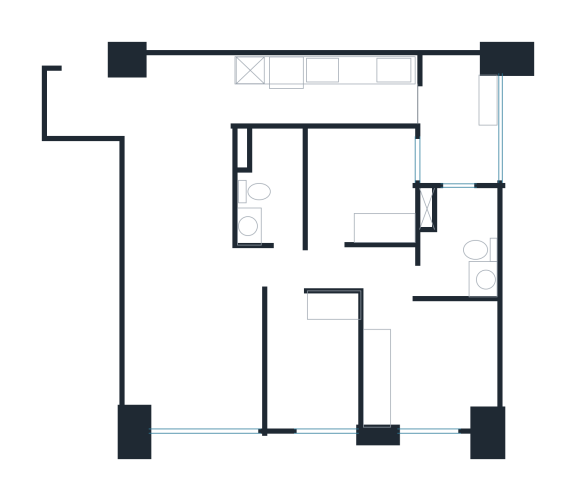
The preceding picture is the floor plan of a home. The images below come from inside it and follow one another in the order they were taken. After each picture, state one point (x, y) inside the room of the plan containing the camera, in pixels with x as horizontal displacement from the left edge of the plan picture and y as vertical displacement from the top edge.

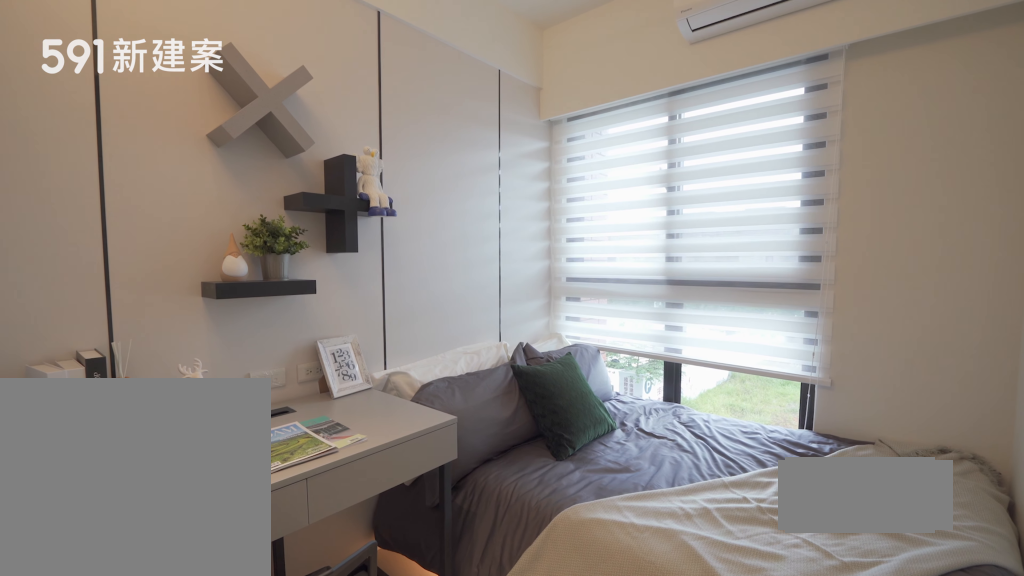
(316, 362)
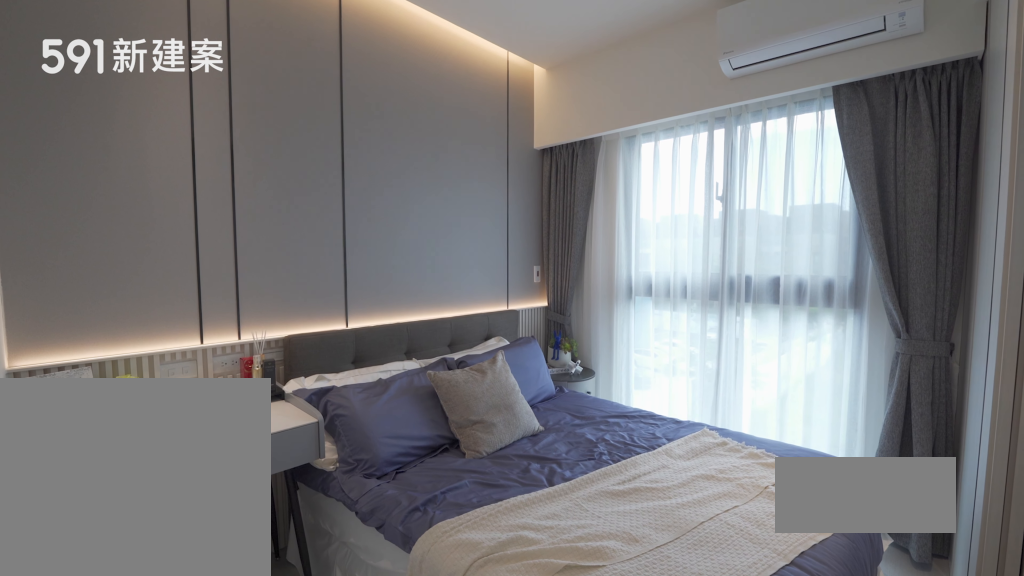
(426, 351)
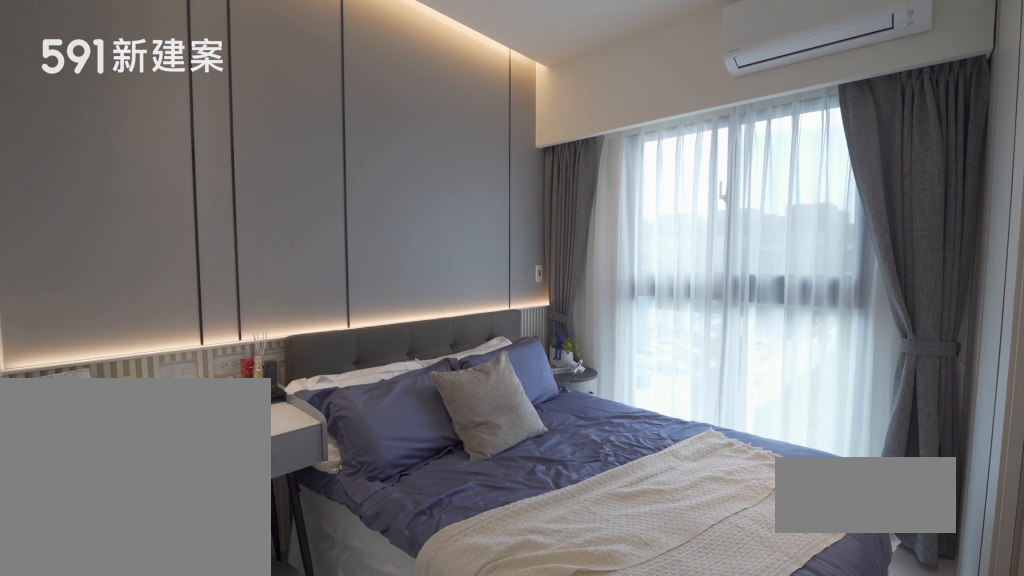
(426, 351)
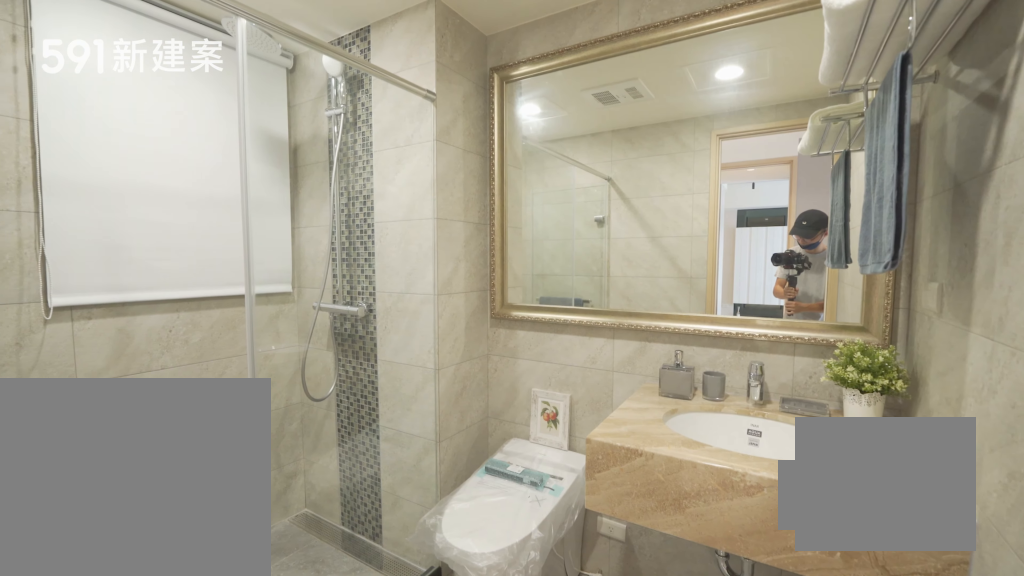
(462, 241)
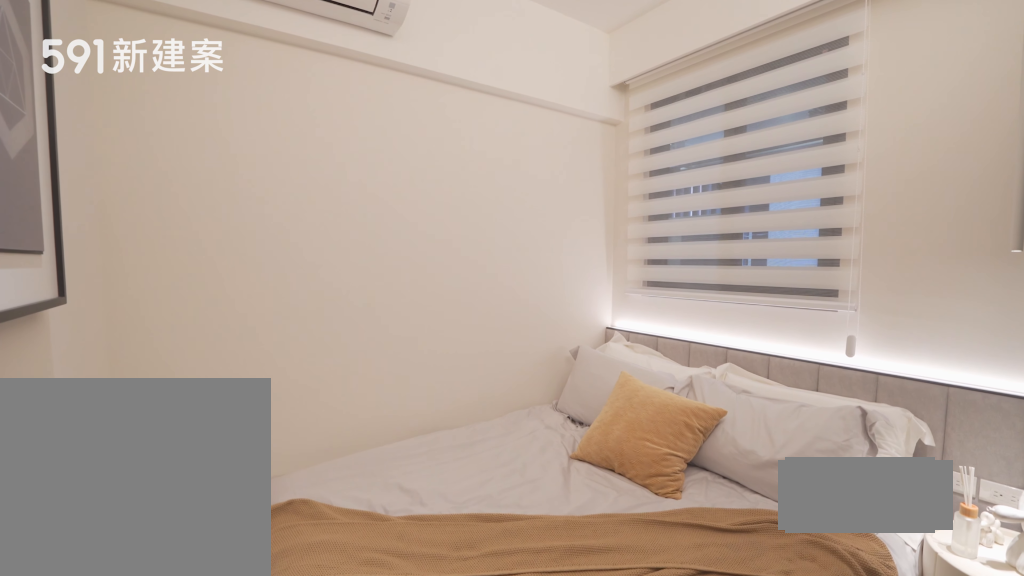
(364, 183)
